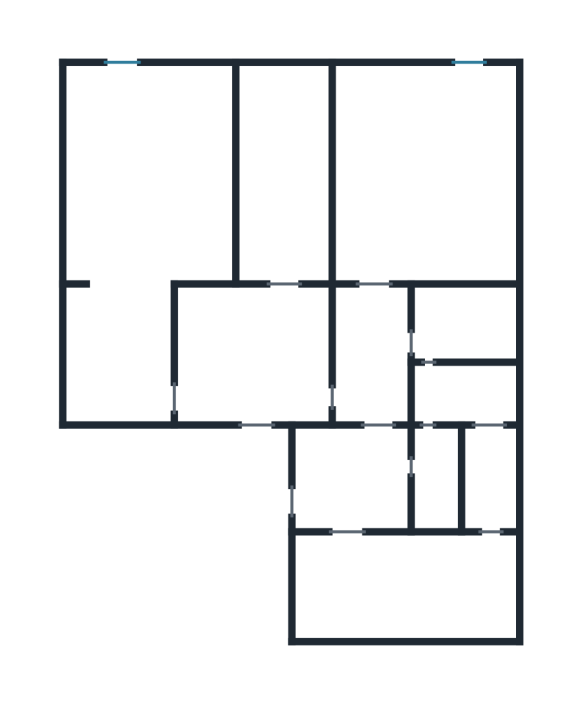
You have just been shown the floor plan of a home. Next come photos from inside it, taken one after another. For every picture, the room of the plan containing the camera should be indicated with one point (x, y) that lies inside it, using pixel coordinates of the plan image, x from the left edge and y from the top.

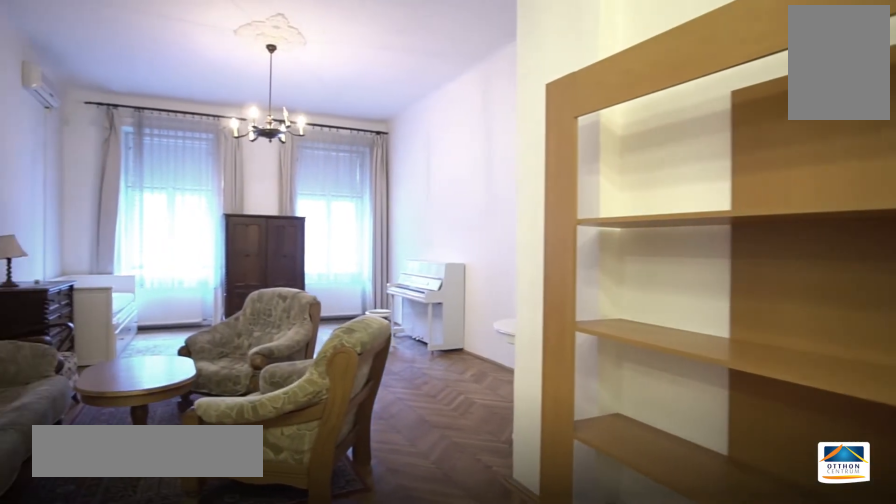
(155, 181)
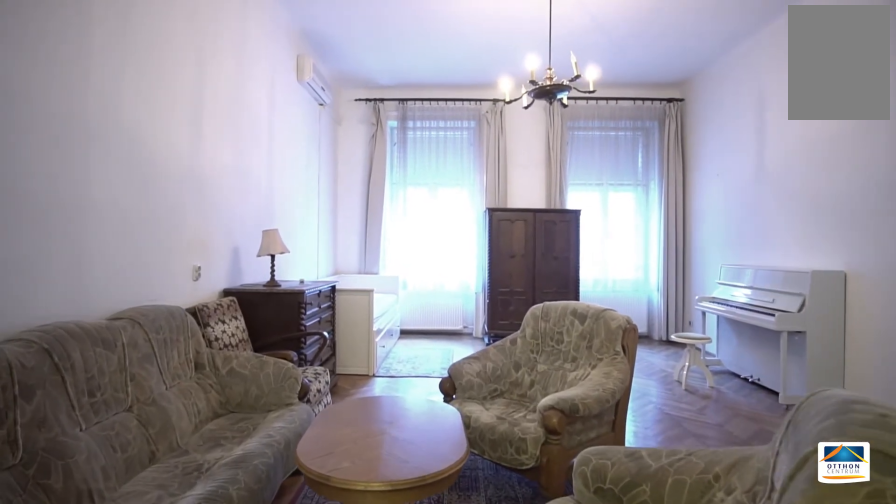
(156, 183)
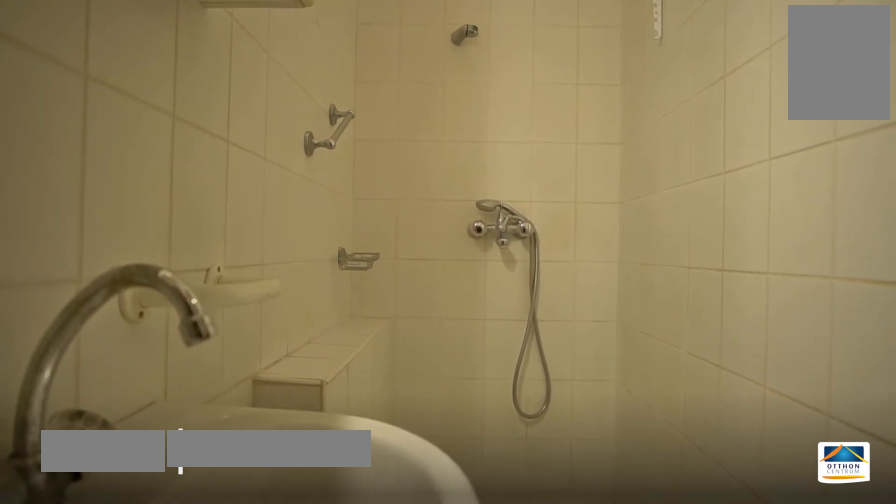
(442, 478)
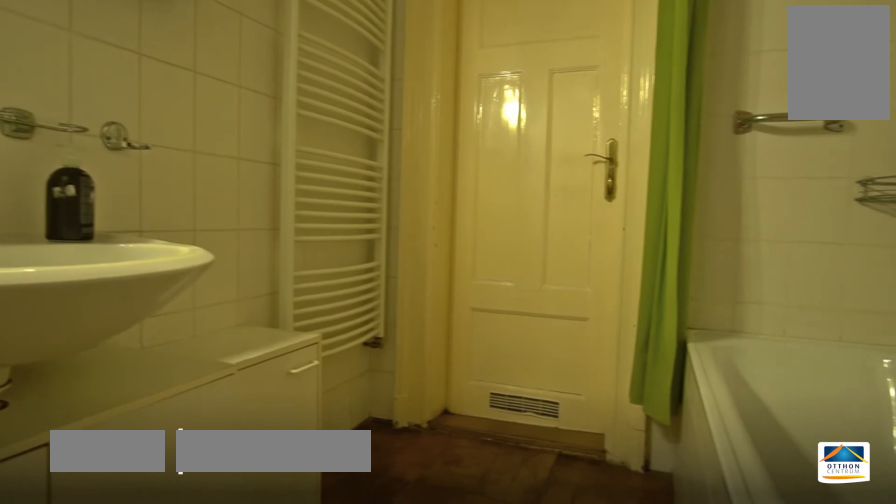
(462, 321)
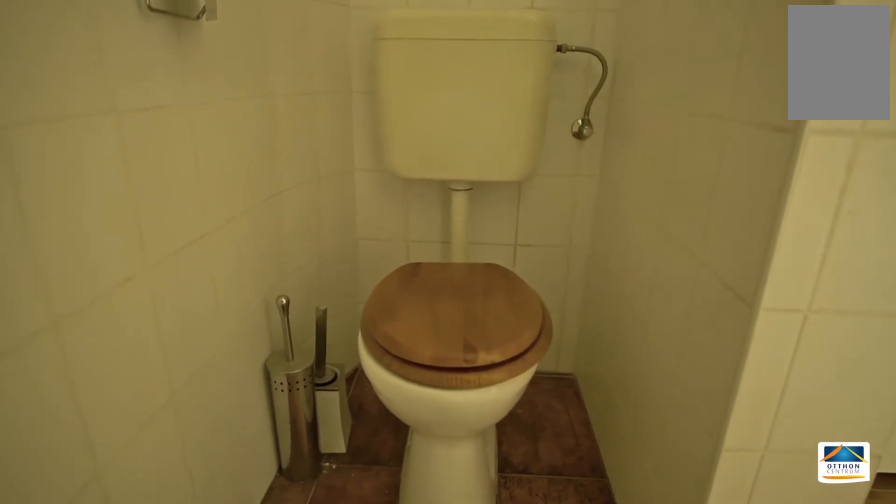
(462, 321)
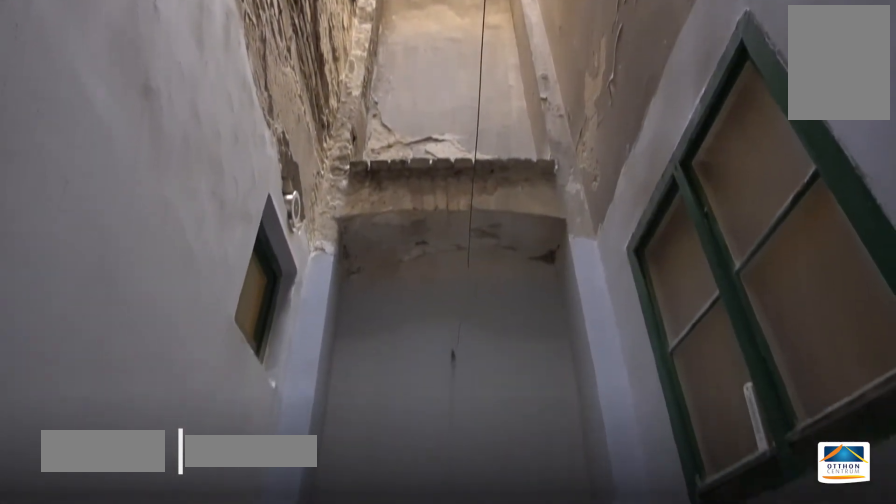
(463, 390)
